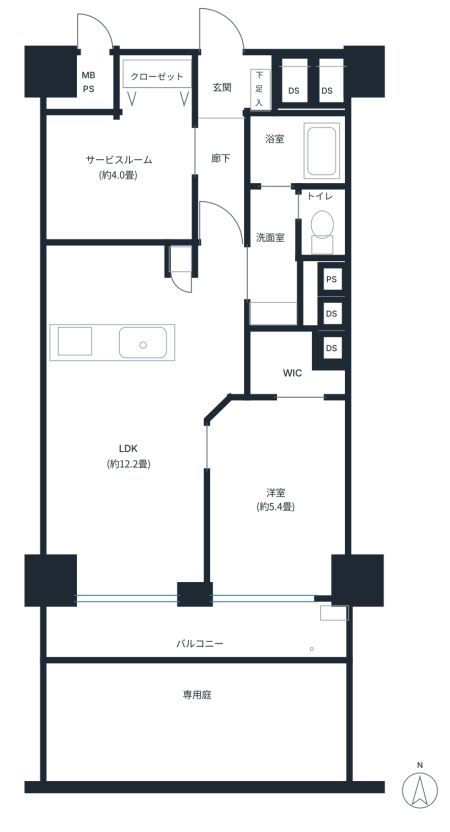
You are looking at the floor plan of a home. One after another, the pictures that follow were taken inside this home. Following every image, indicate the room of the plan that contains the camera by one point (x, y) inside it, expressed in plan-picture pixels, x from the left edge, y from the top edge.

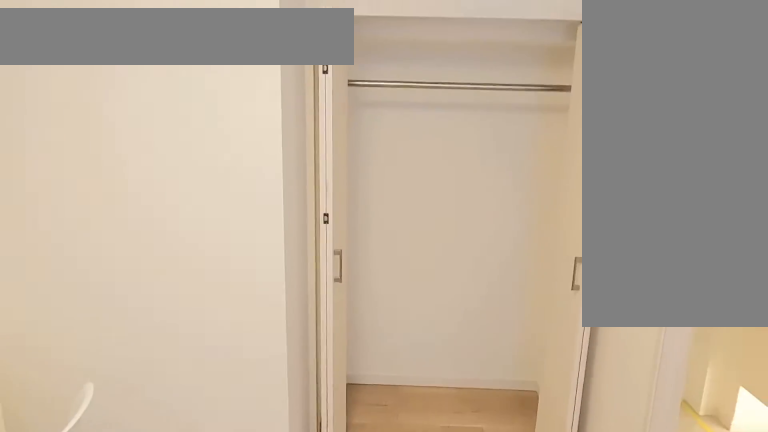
(121, 174)
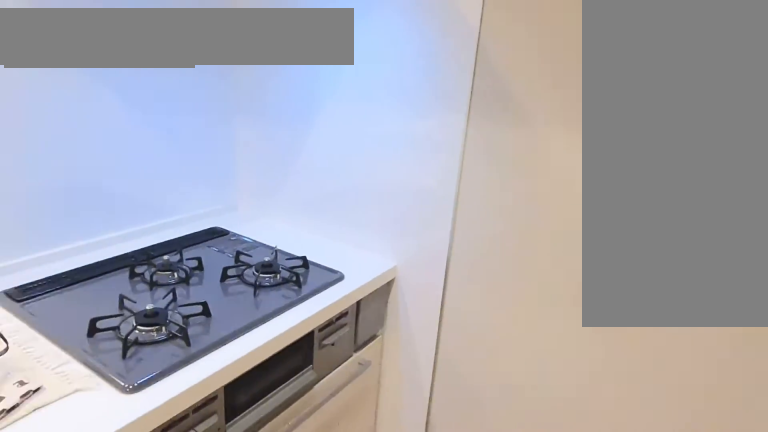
(119, 286)
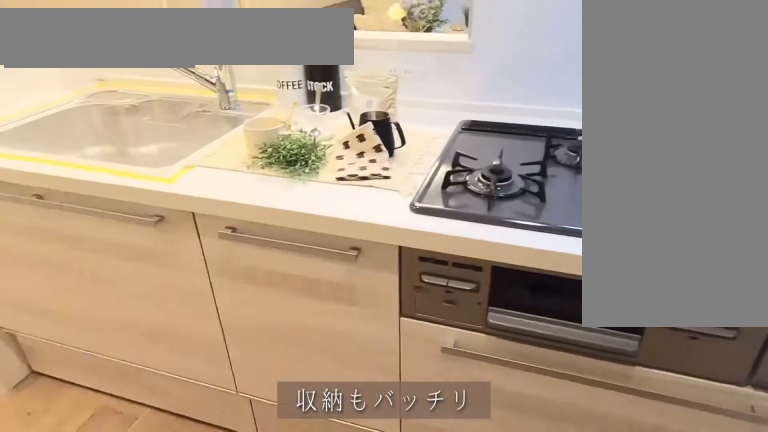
(119, 284)
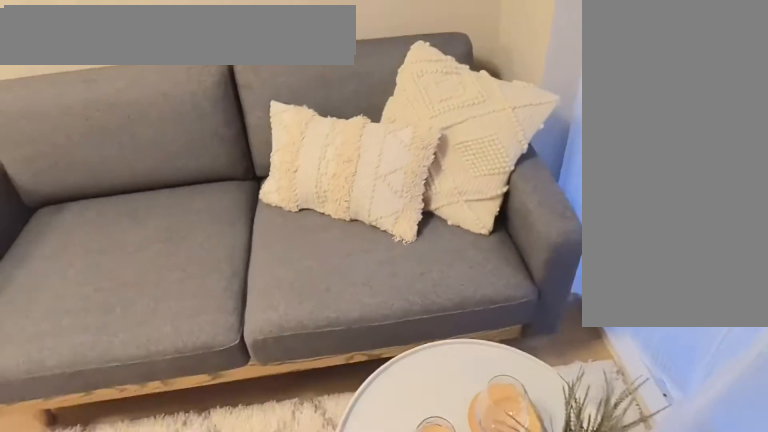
(132, 464)
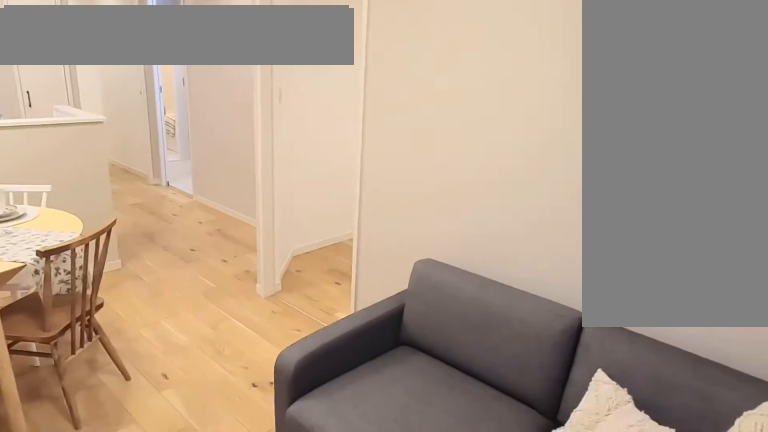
(132, 465)
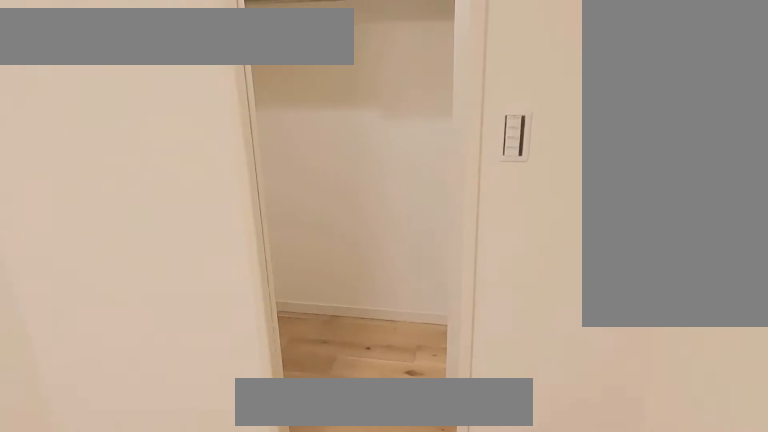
(286, 495)
